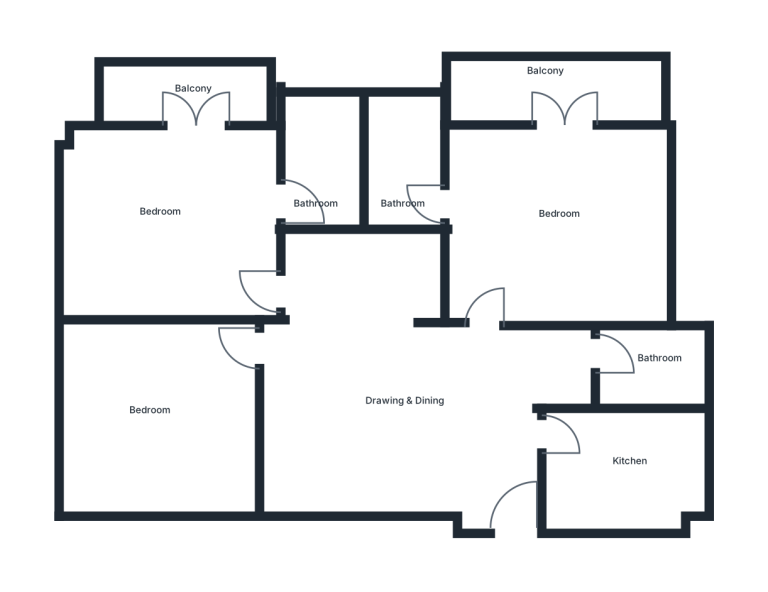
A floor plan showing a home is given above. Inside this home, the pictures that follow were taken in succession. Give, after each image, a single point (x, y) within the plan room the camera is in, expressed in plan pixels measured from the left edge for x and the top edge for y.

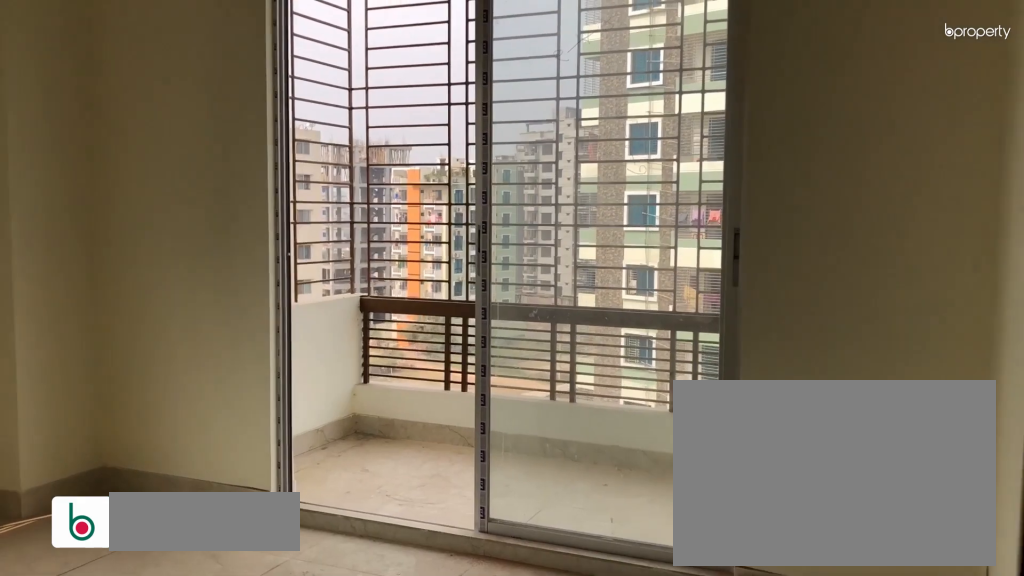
(195, 206)
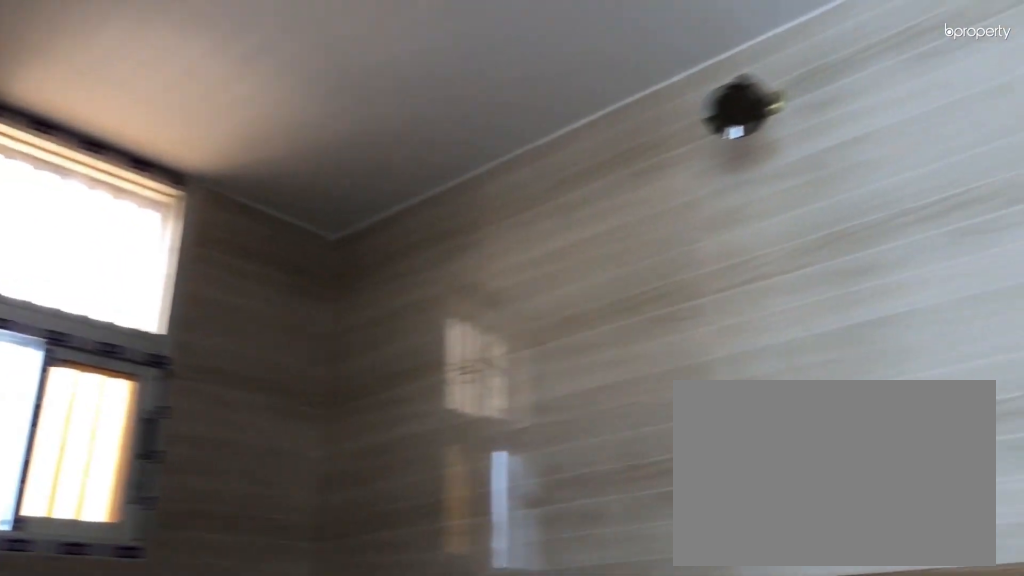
(327, 180)
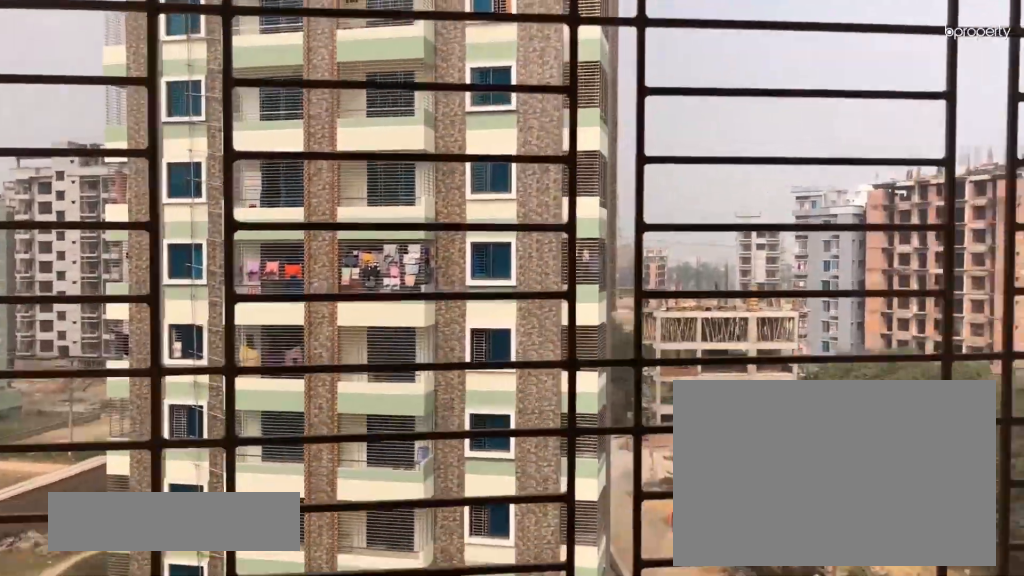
(191, 79)
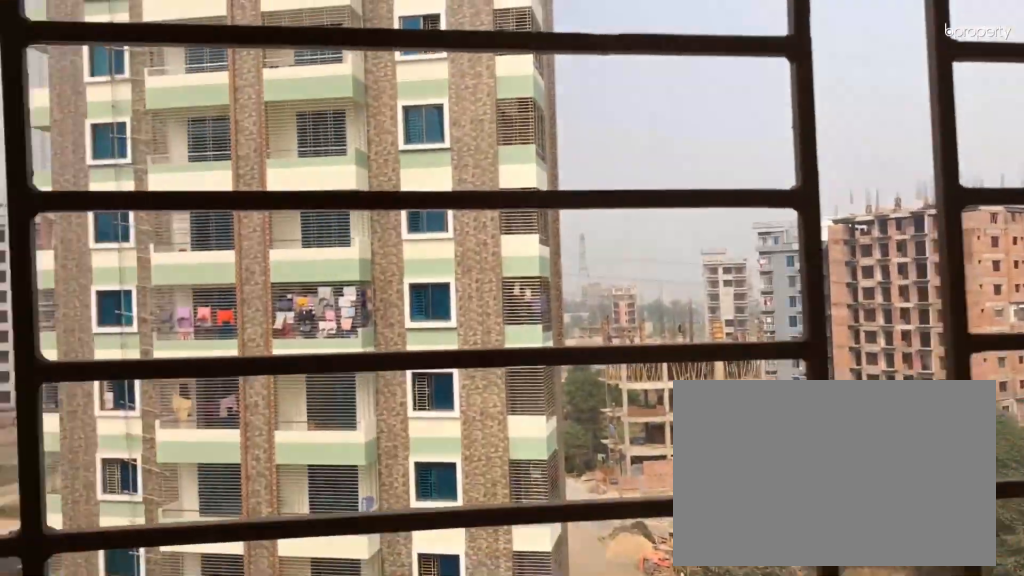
(191, 90)
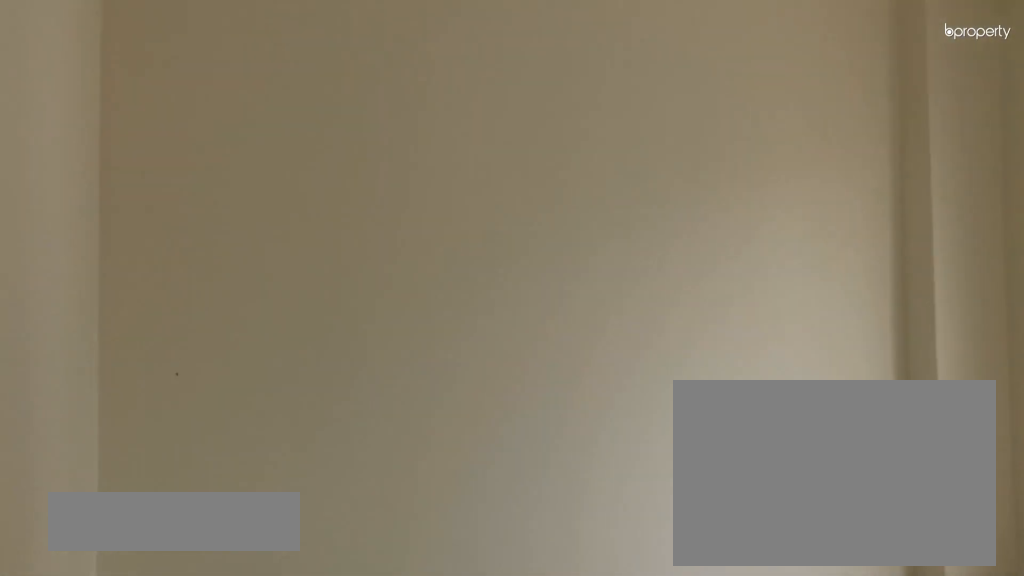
(160, 413)
